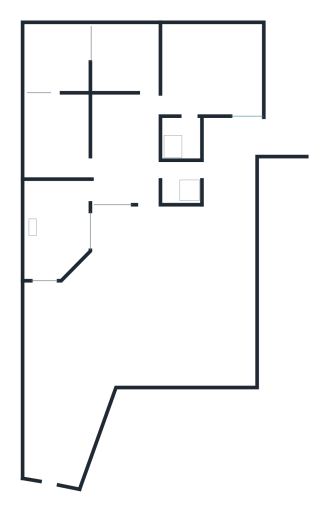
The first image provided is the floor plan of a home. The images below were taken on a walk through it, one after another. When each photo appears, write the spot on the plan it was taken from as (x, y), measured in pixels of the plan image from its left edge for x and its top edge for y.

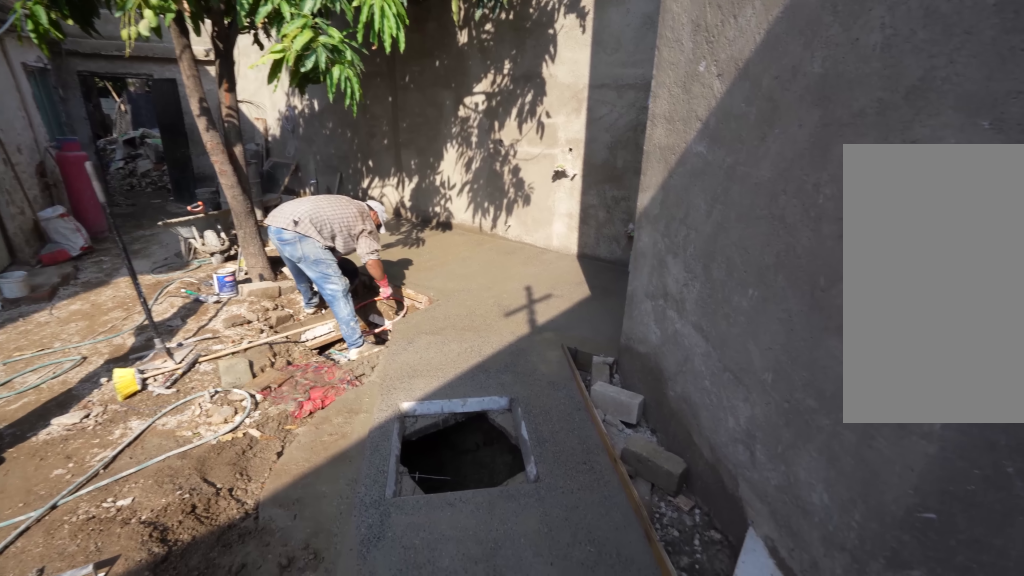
(125, 290)
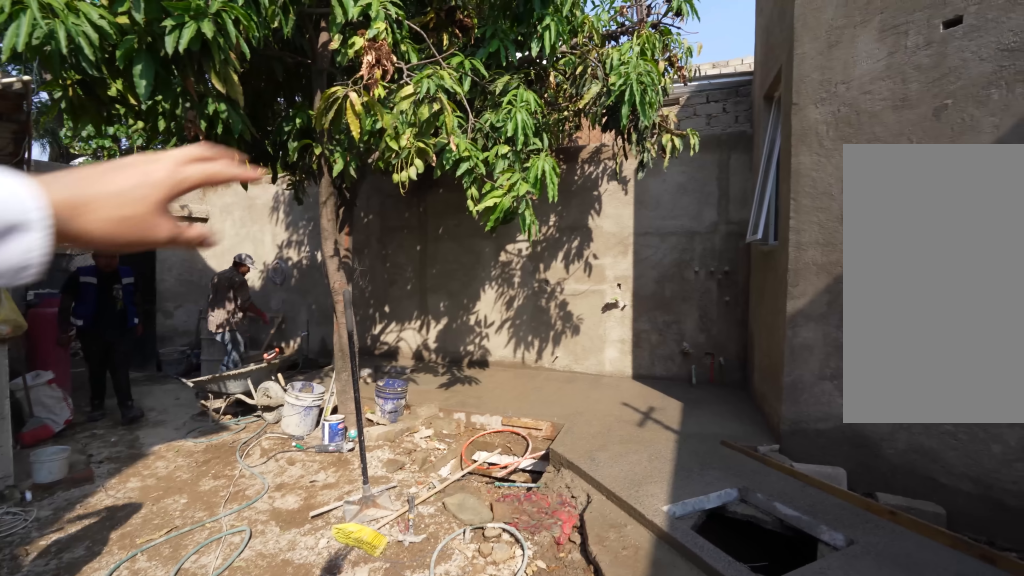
(146, 338)
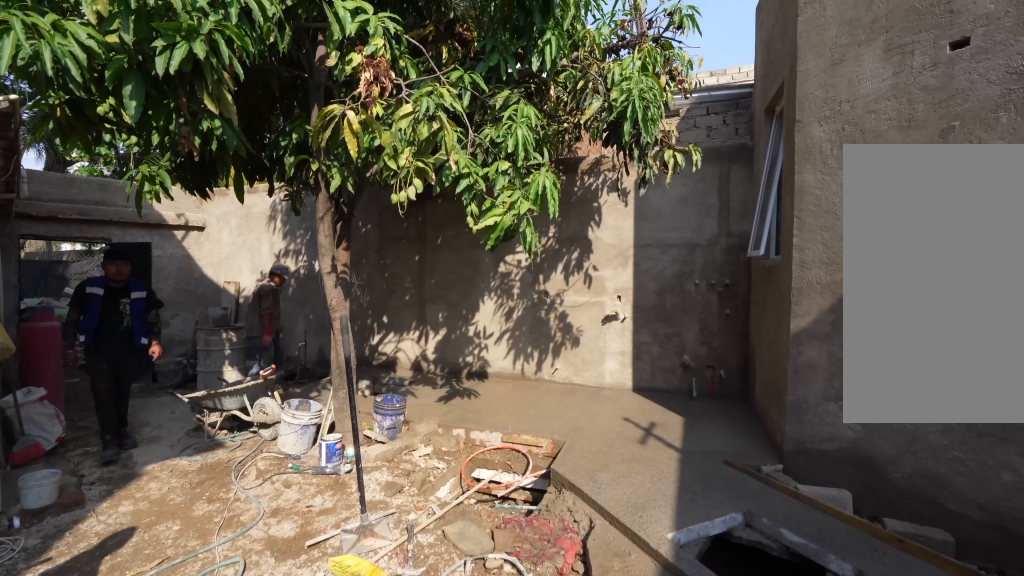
(146, 338)
